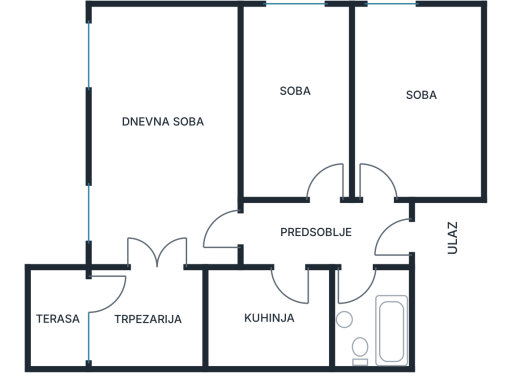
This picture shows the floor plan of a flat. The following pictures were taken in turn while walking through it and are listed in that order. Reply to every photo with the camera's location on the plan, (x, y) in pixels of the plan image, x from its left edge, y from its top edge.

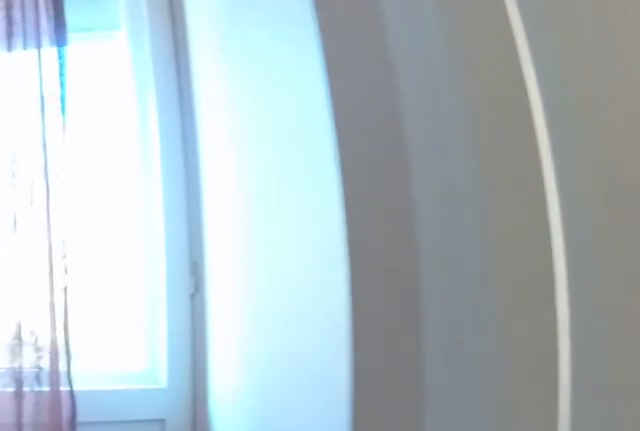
(152, 273)
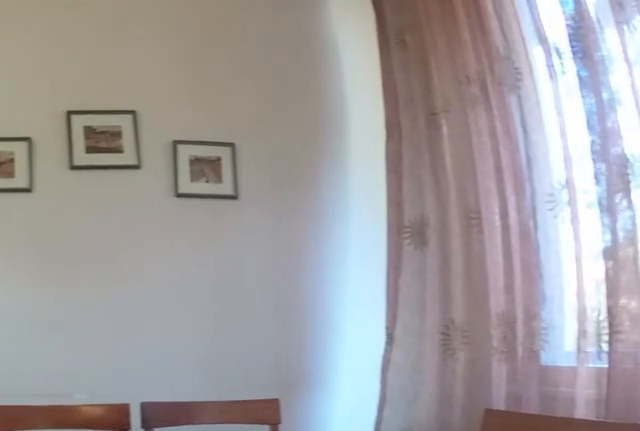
(132, 267)
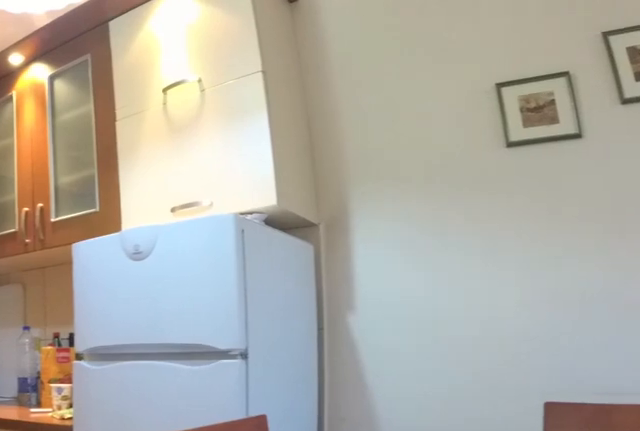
(124, 280)
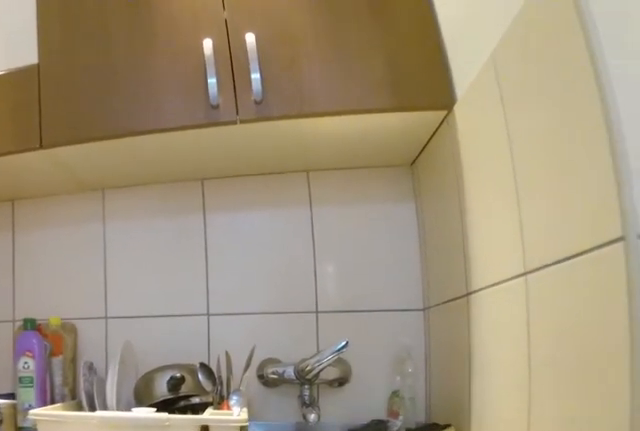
(286, 335)
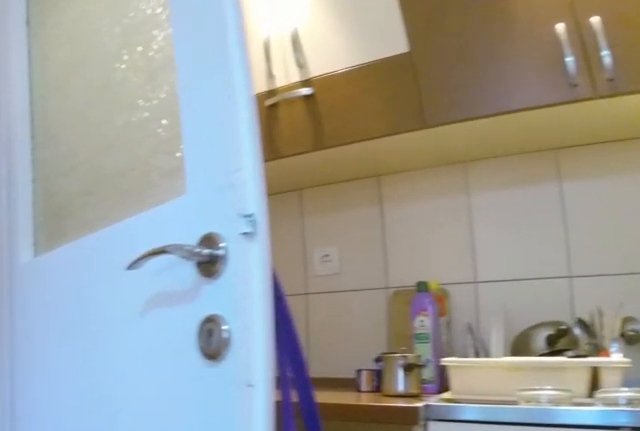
(277, 342)
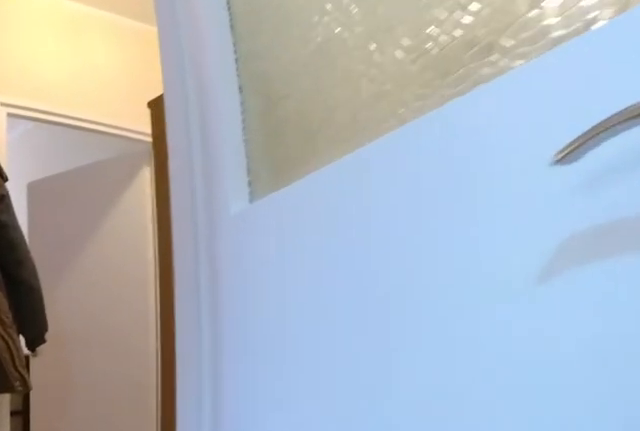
(280, 315)
